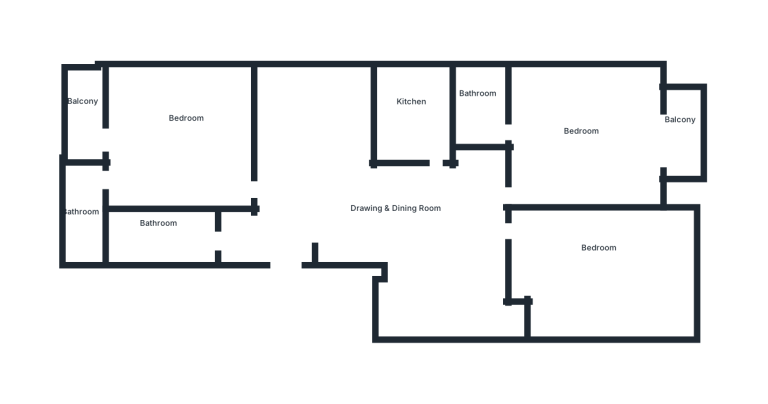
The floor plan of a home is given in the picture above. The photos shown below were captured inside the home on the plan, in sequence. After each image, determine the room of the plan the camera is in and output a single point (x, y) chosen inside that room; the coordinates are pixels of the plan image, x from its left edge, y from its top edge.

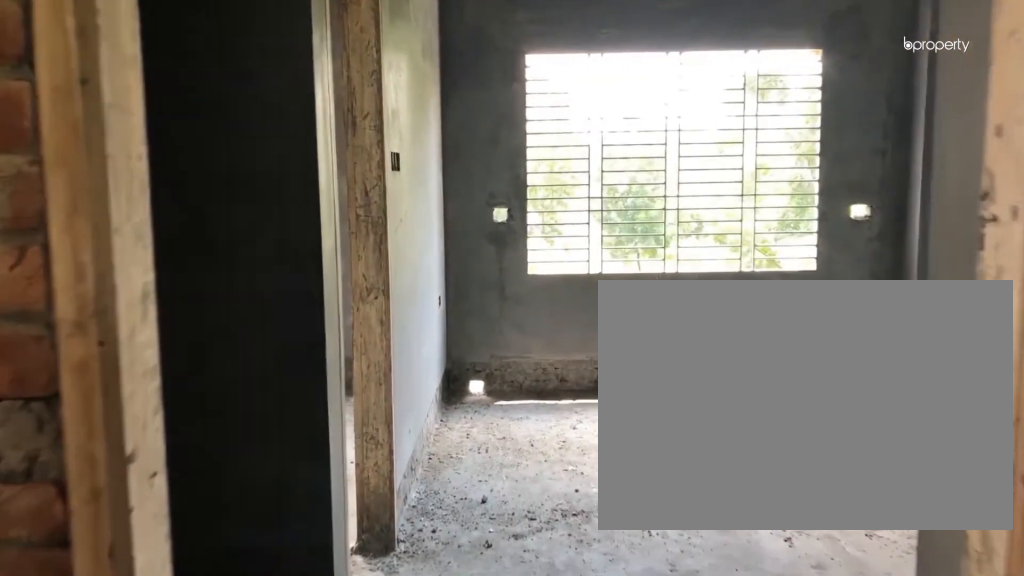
(301, 243)
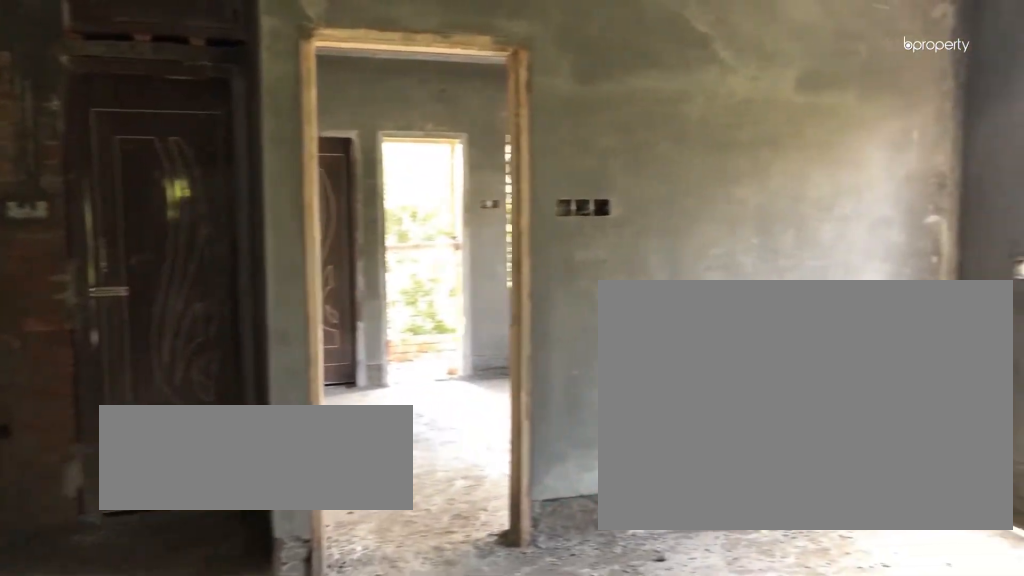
(345, 210)
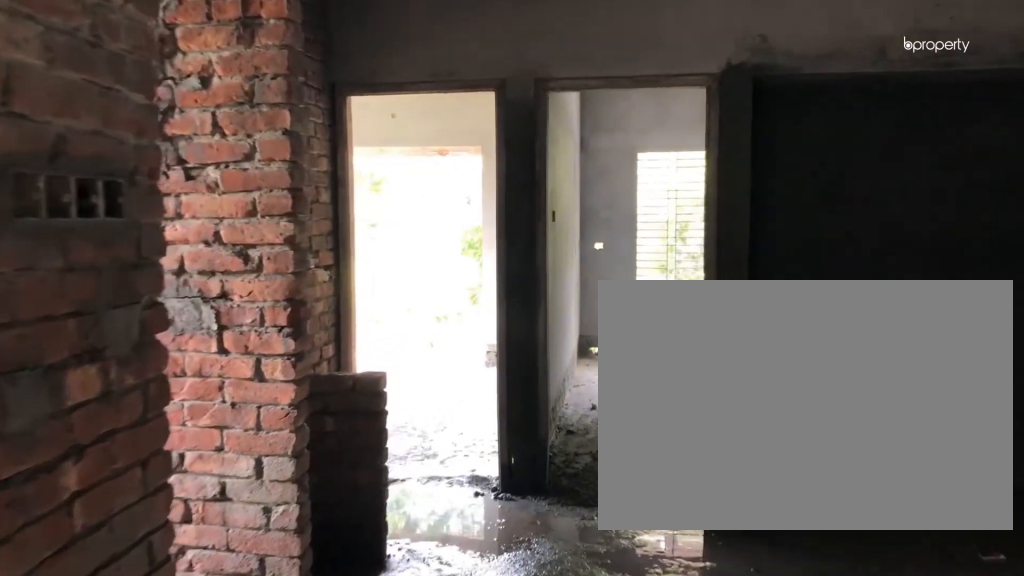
(426, 229)
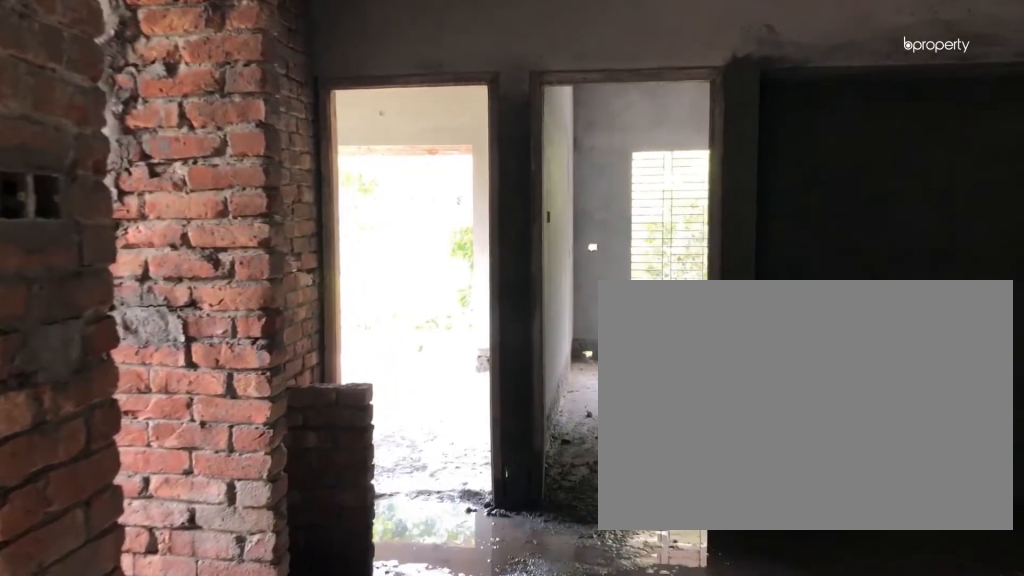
(426, 229)
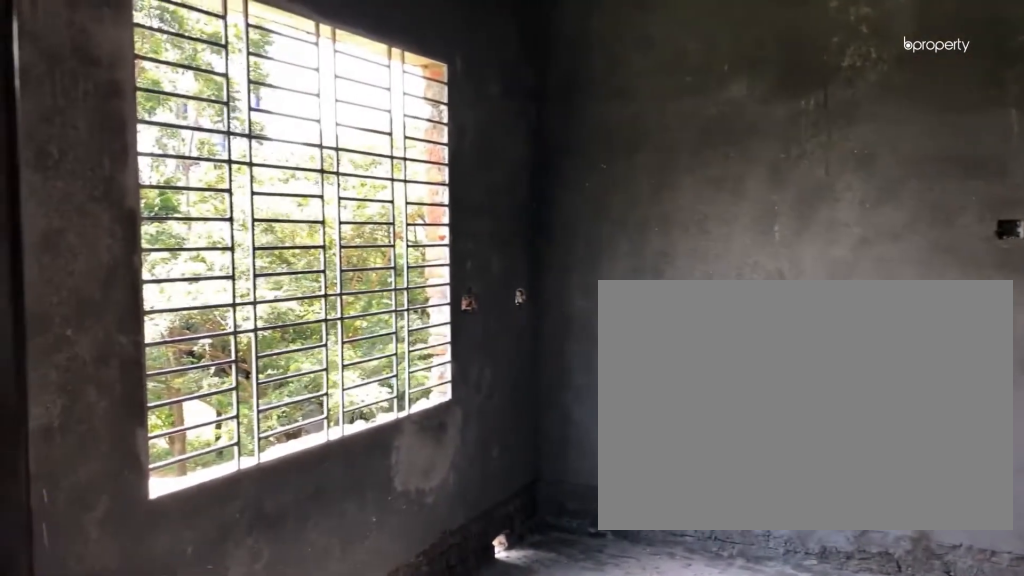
(187, 132)
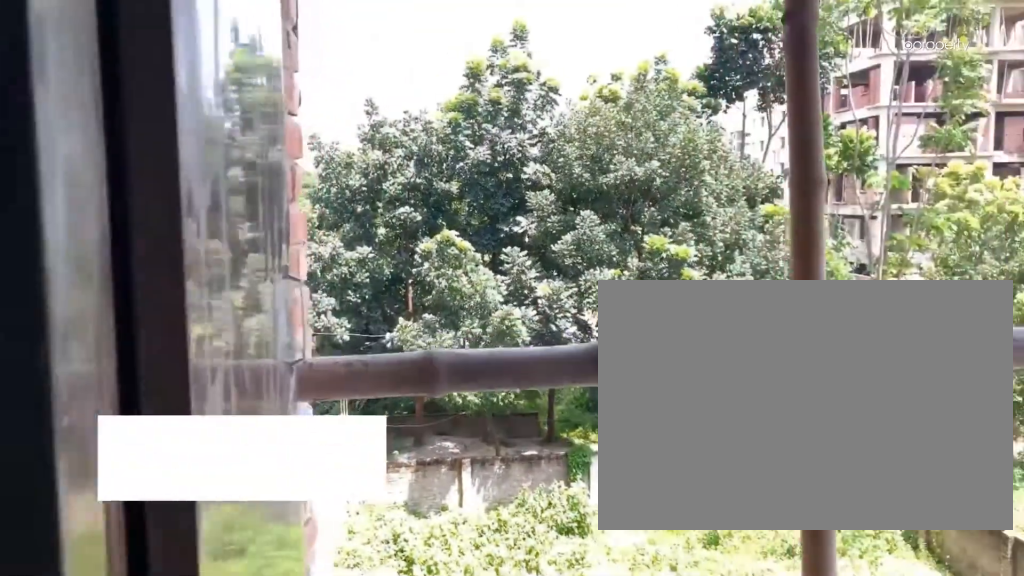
(92, 113)
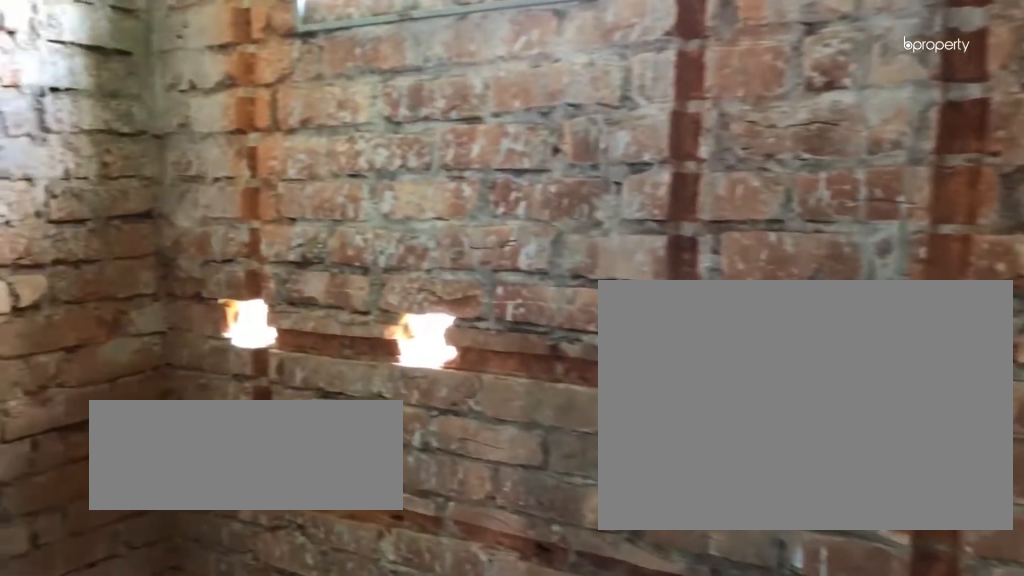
(84, 208)
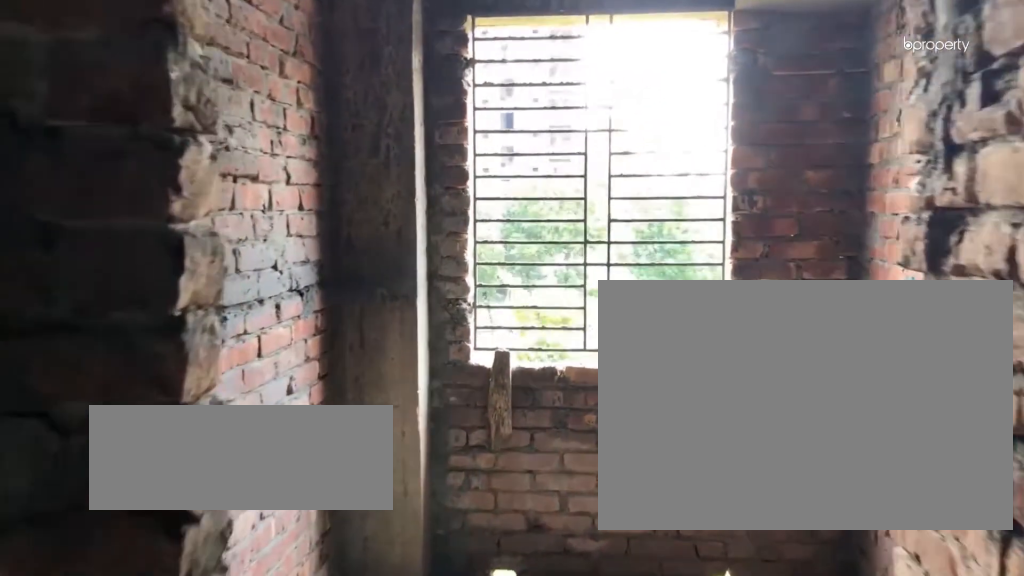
(417, 109)
